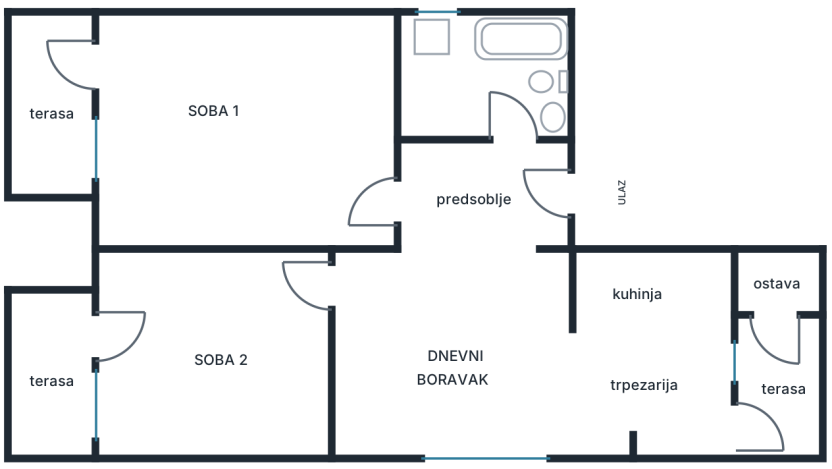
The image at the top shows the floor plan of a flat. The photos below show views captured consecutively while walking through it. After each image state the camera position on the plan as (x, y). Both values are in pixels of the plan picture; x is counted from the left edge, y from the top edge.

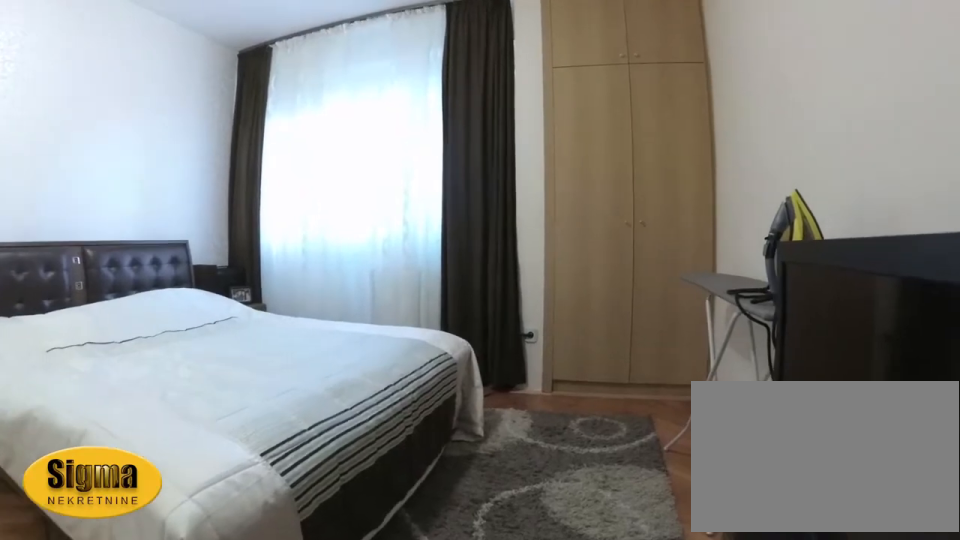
(310, 306)
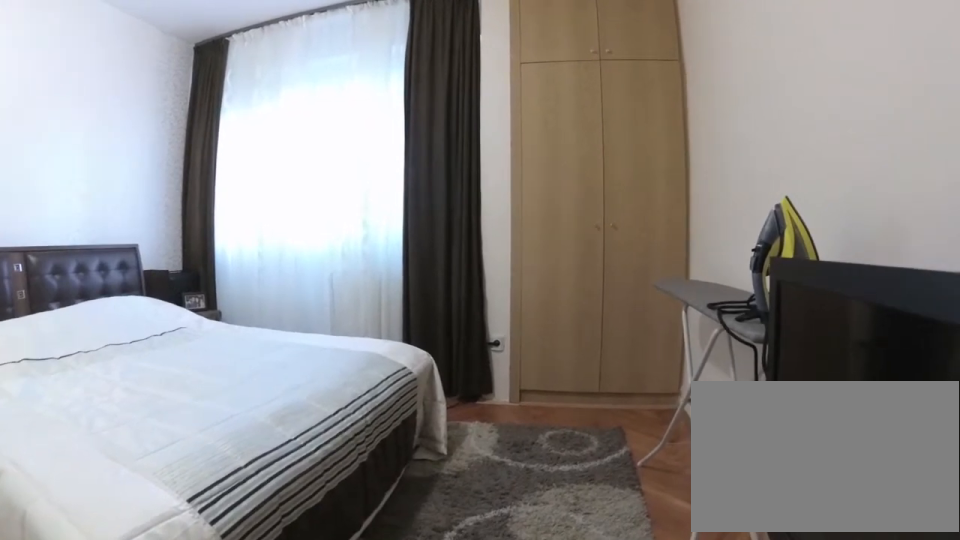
(304, 305)
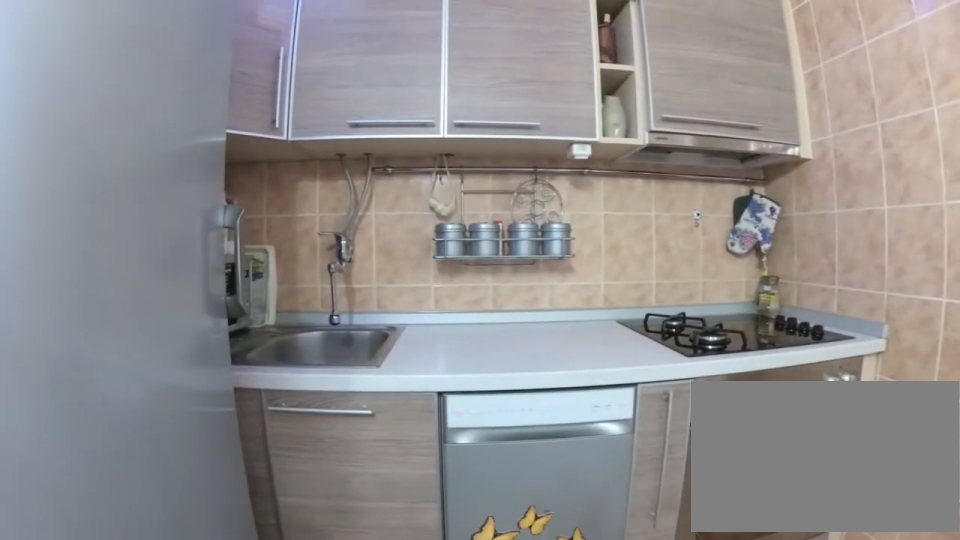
(637, 395)
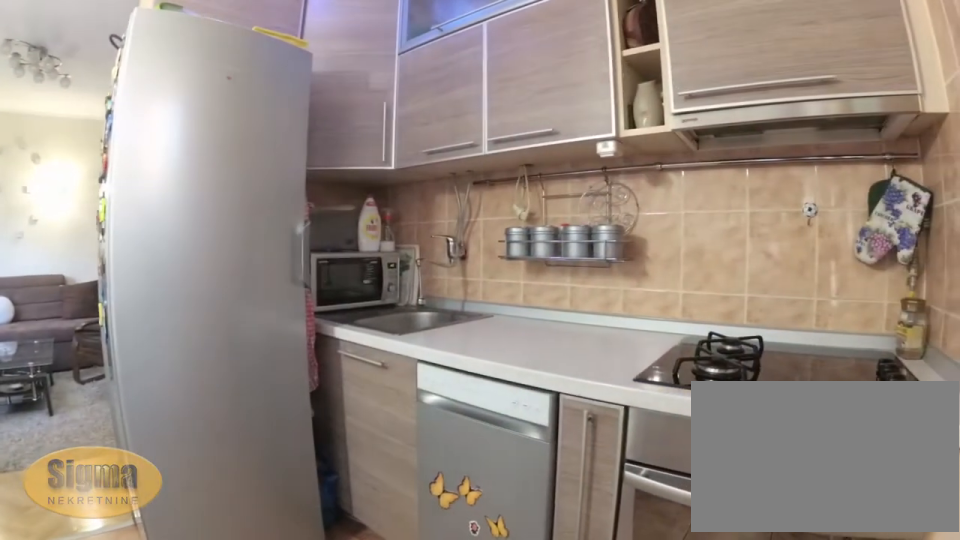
(704, 378)
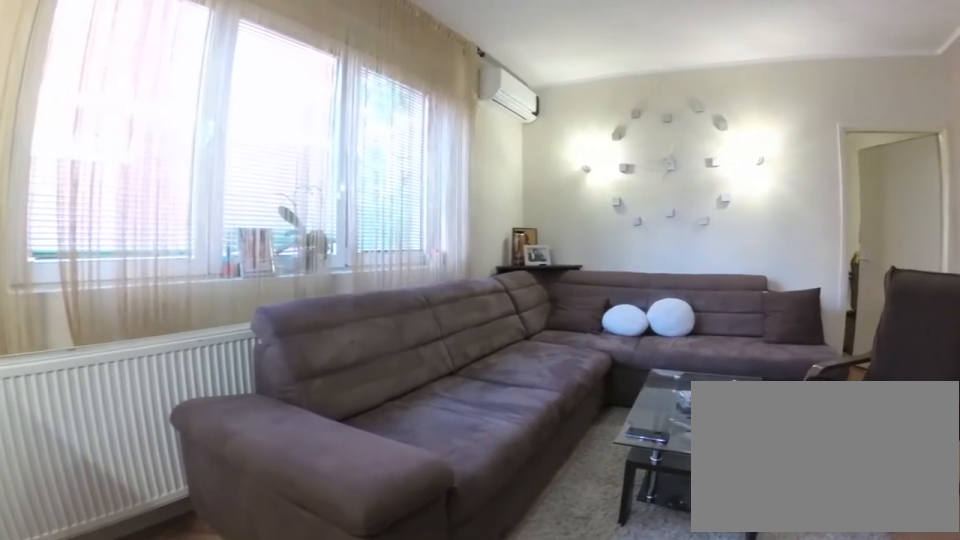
(605, 364)
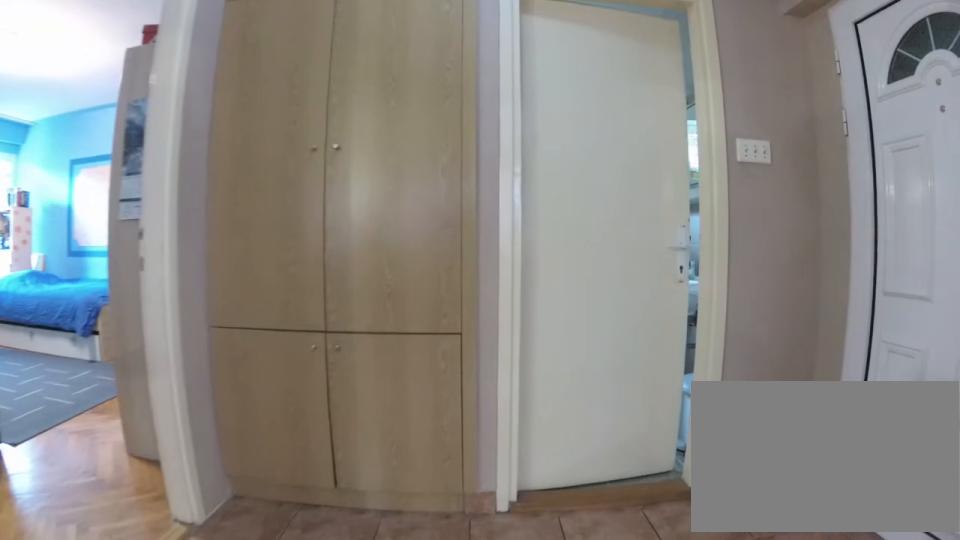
(516, 280)
